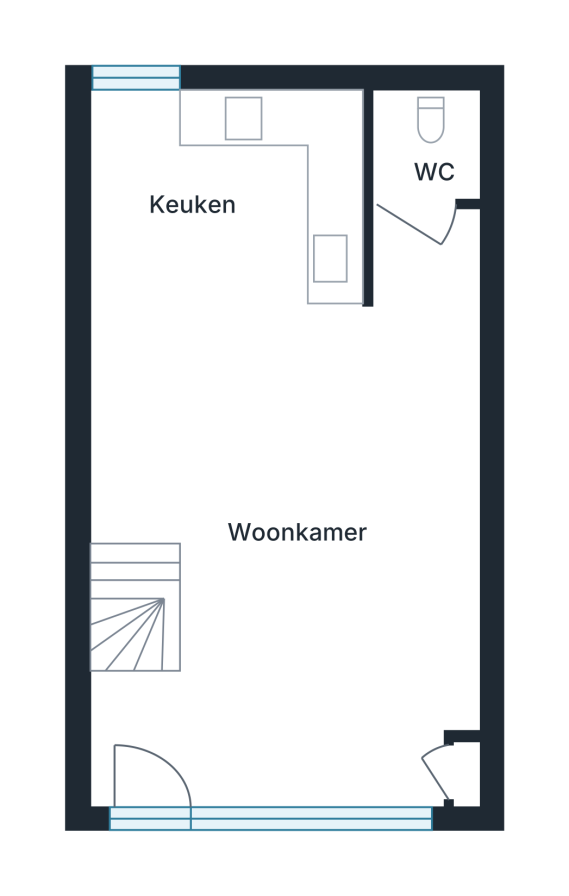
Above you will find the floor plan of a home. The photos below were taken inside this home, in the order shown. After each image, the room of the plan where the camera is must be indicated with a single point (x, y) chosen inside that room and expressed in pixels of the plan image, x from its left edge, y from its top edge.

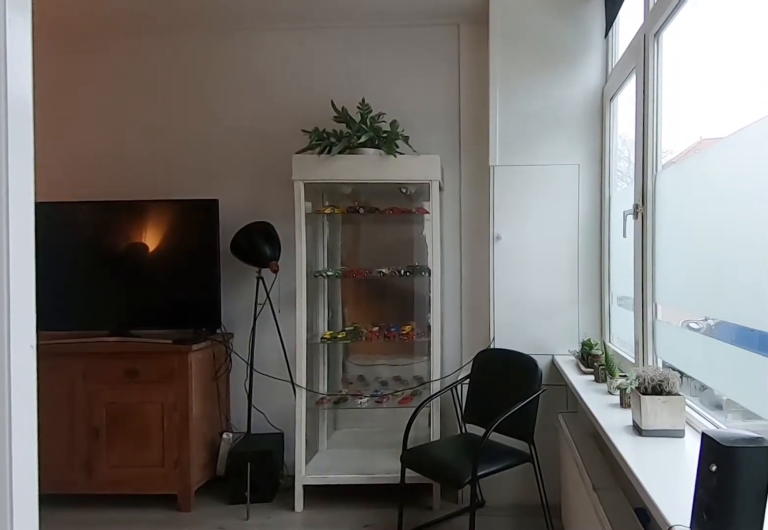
(218, 561)
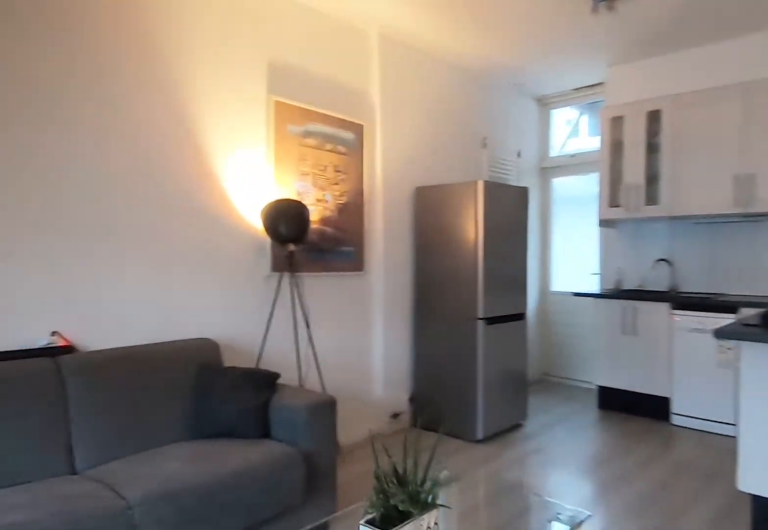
(218, 561)
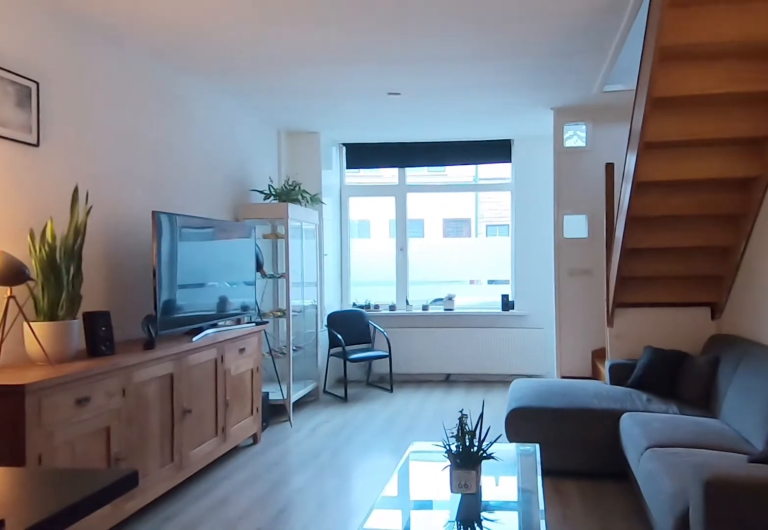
(222, 197)
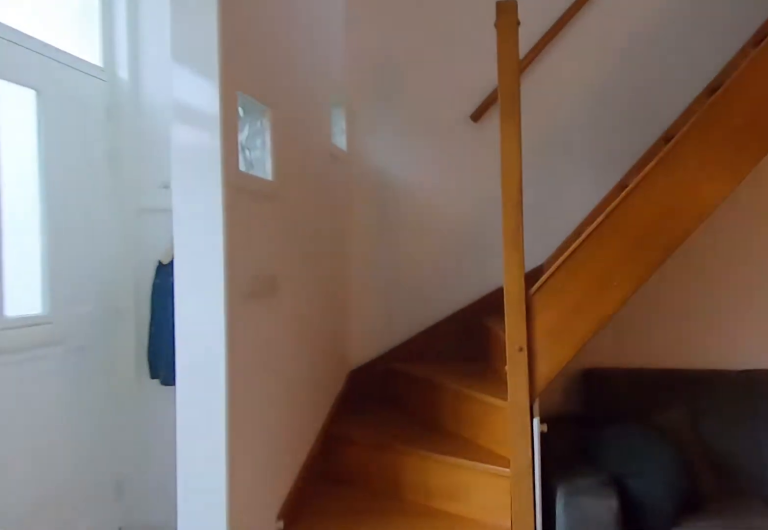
(217, 561)
